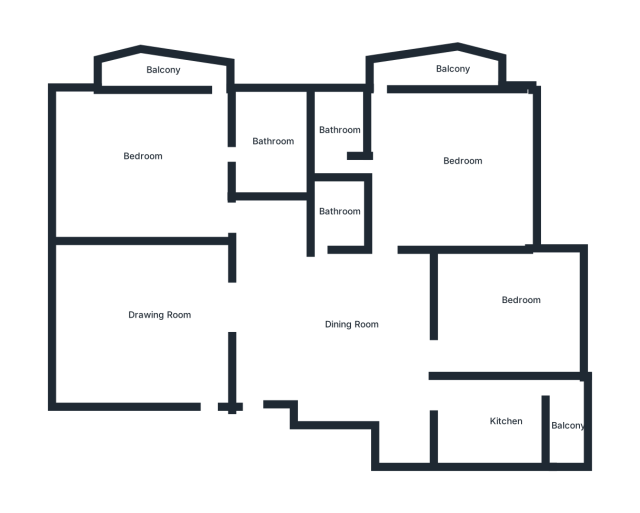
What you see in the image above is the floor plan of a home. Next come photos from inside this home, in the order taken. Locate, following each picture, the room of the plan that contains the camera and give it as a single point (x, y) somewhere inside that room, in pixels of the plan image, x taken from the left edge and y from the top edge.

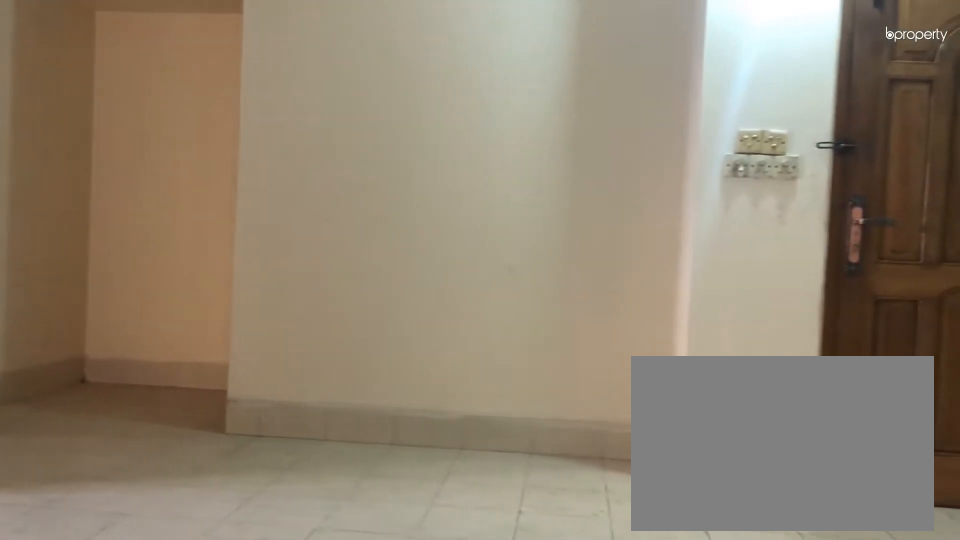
(346, 316)
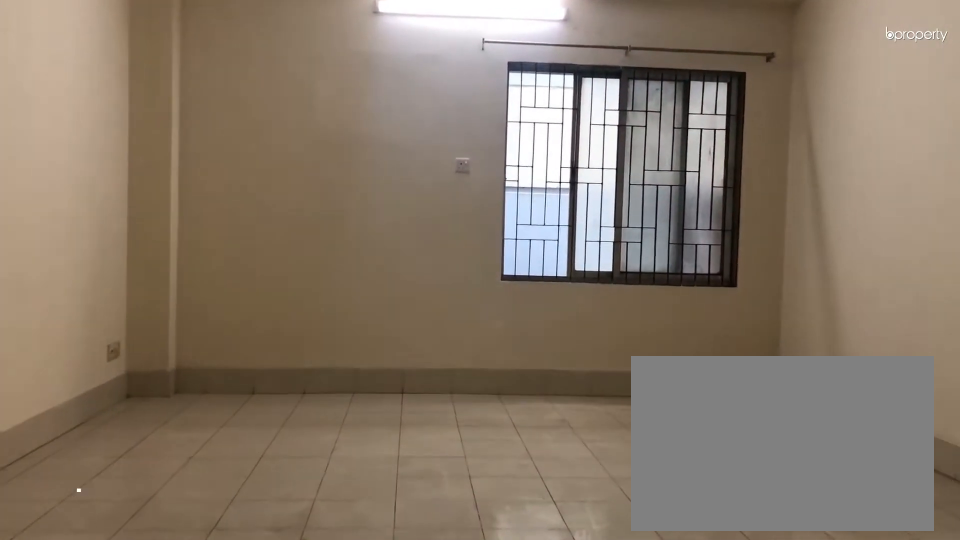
(201, 317)
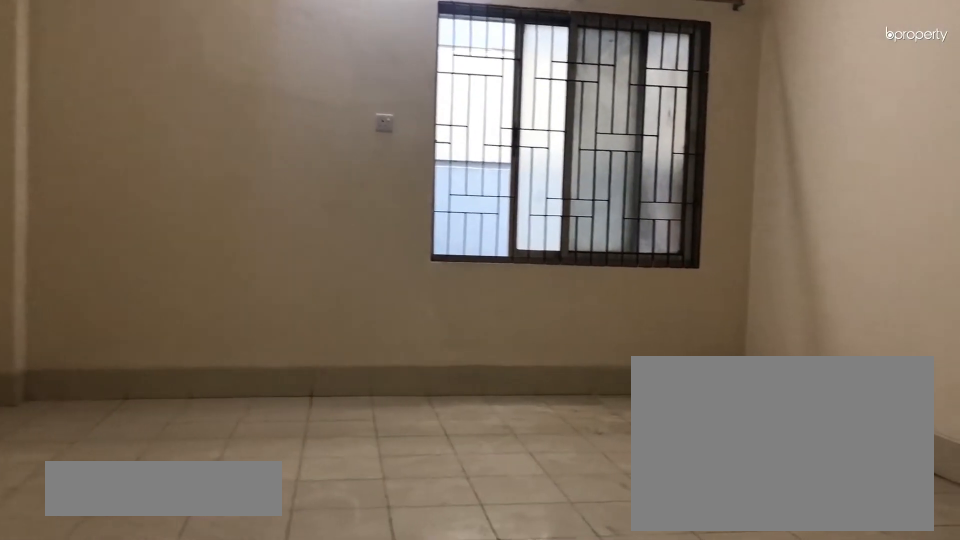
(129, 322)
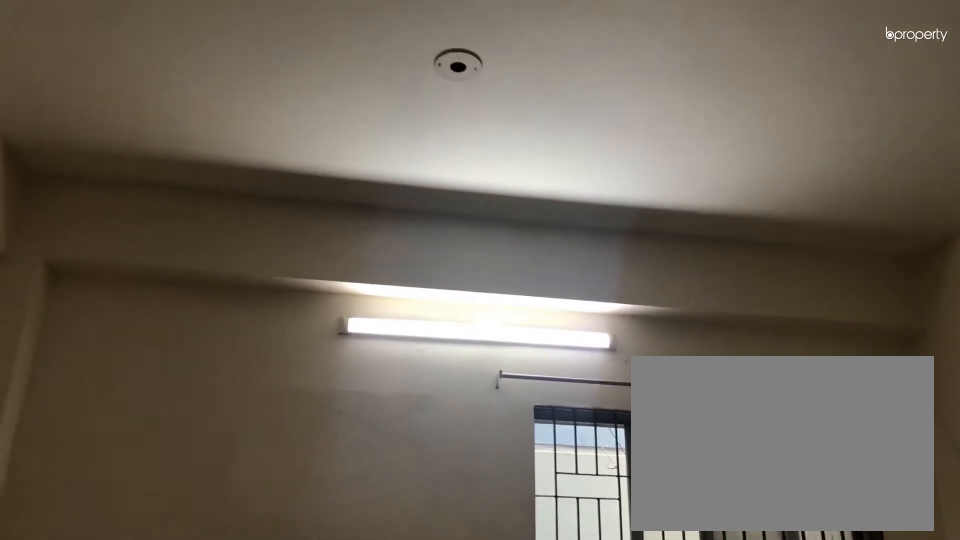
(129, 322)
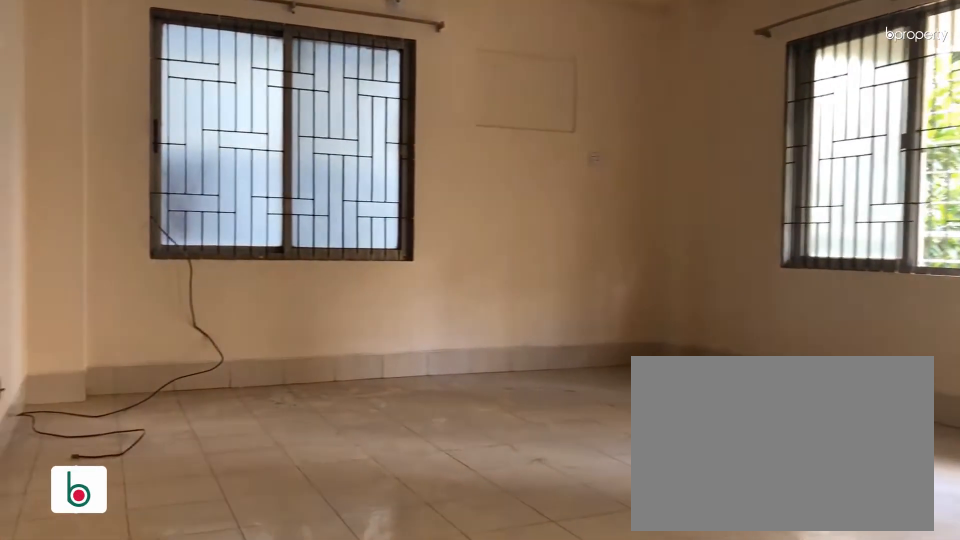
(154, 174)
